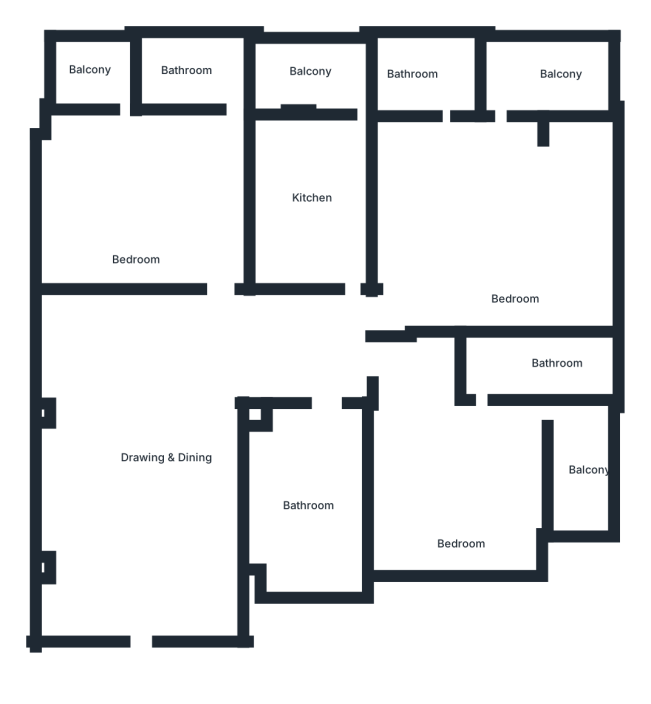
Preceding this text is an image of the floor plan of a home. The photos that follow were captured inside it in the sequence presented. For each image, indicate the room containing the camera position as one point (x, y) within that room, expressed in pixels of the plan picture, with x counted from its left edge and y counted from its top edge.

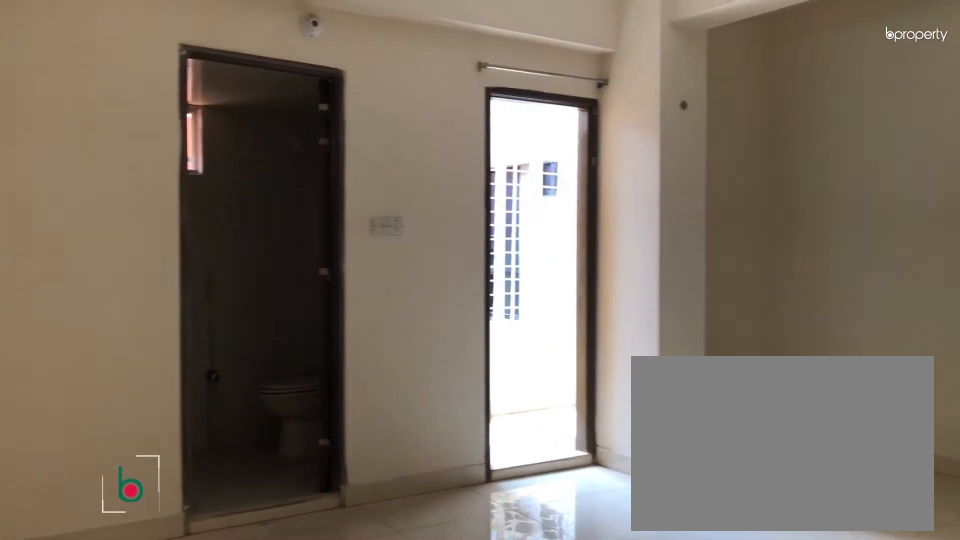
(514, 247)
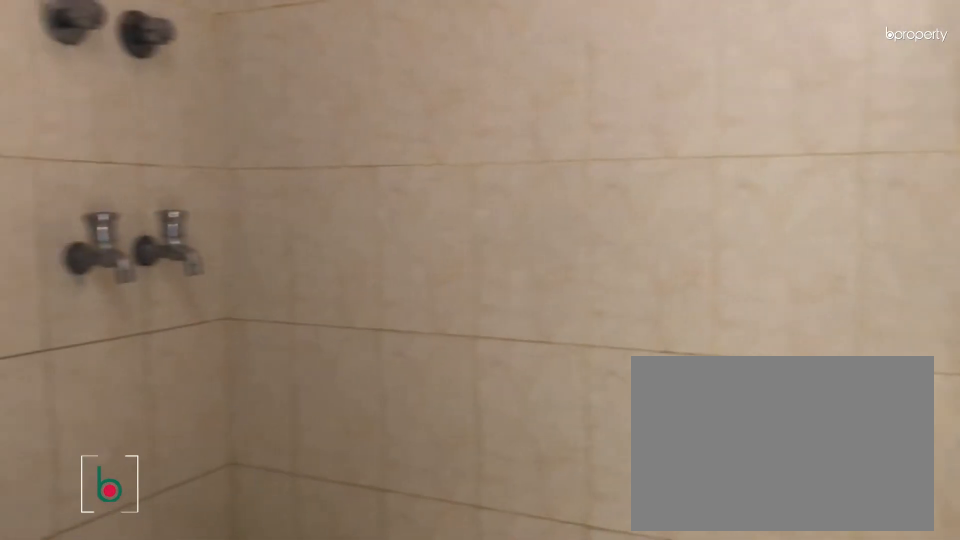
(428, 70)
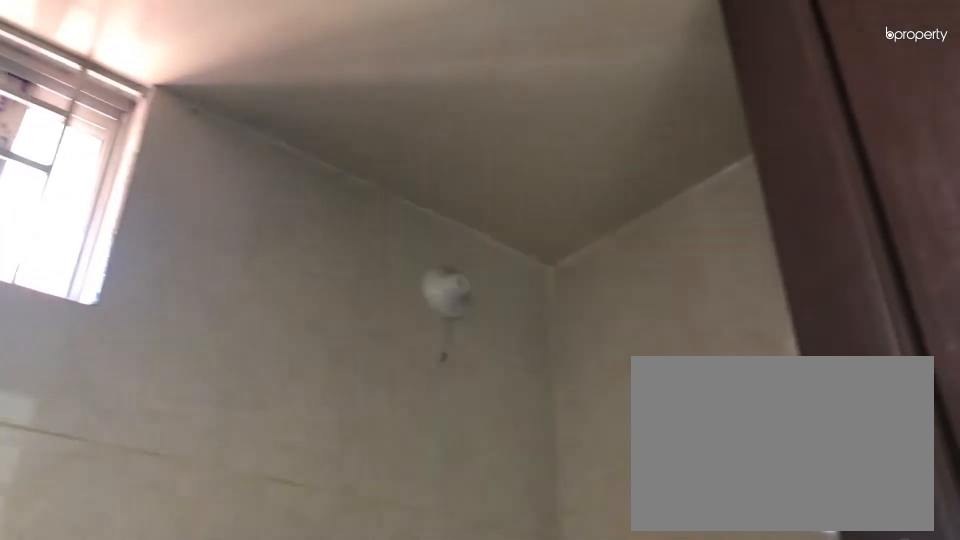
(428, 70)
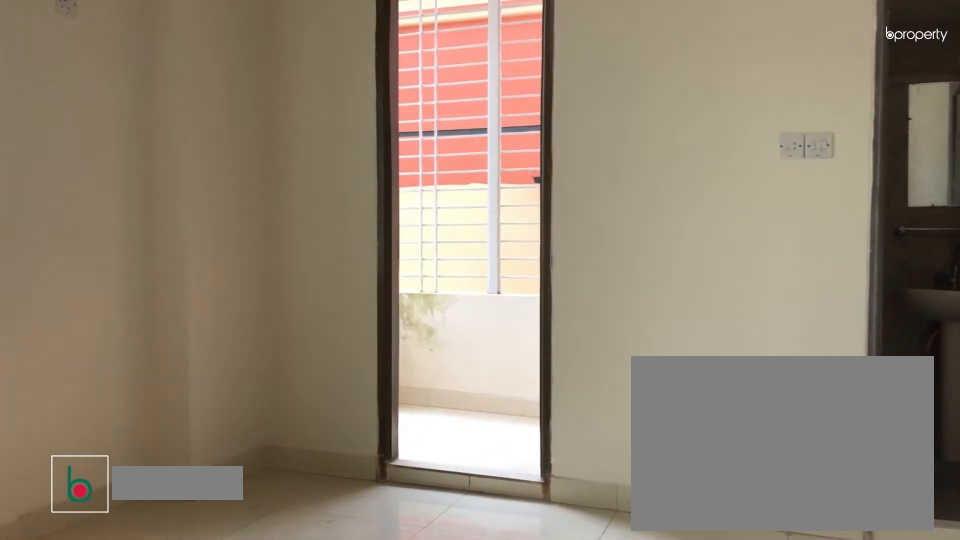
(146, 209)
